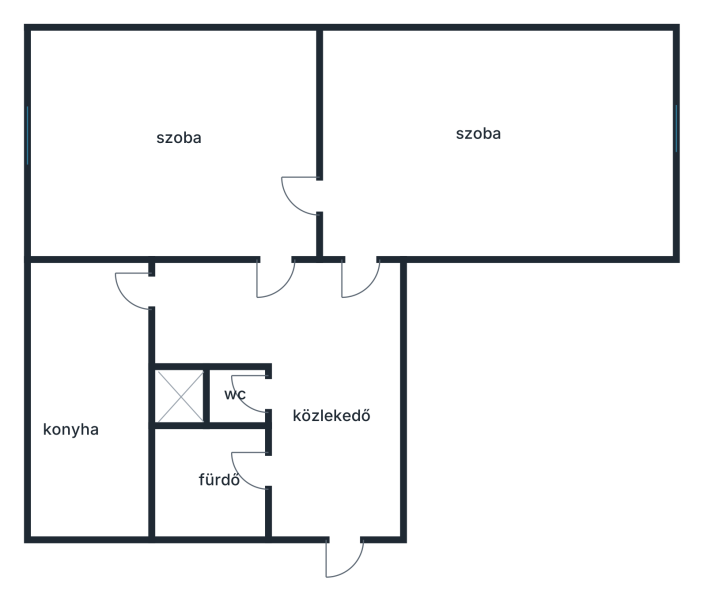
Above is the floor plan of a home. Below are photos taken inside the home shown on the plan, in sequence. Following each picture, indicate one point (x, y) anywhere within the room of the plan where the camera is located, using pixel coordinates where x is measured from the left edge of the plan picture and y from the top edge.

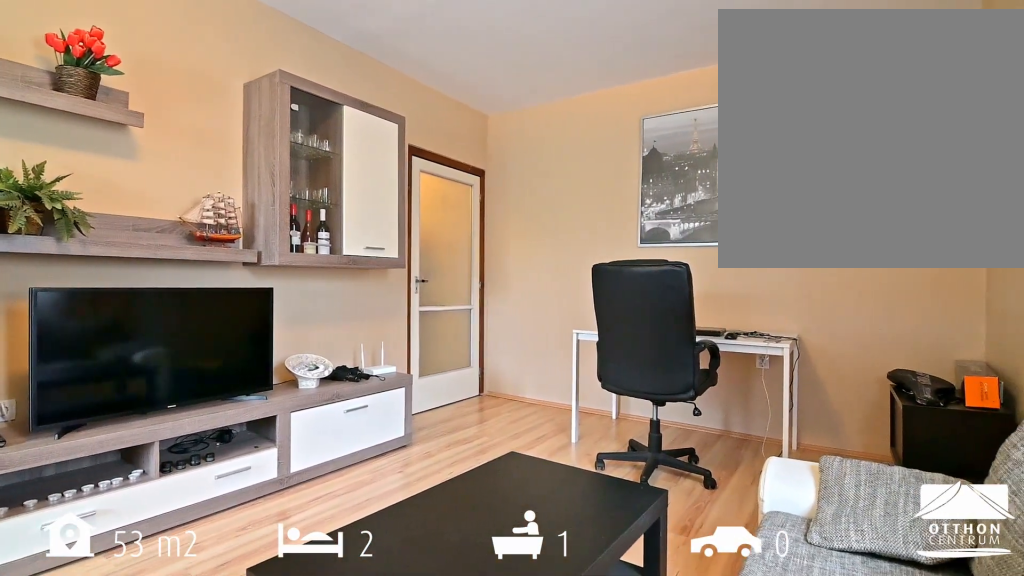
(494, 143)
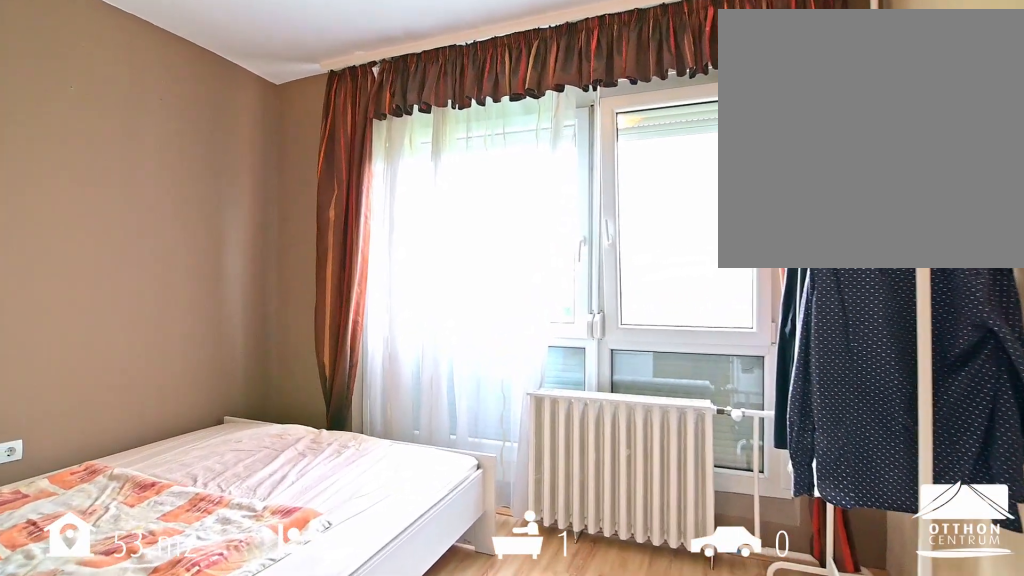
(494, 143)
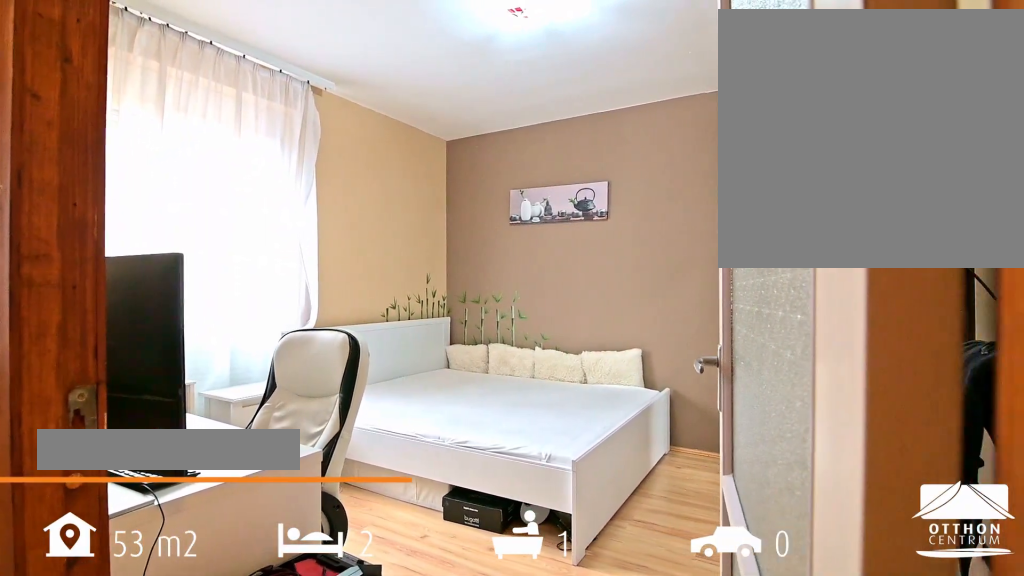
(170, 144)
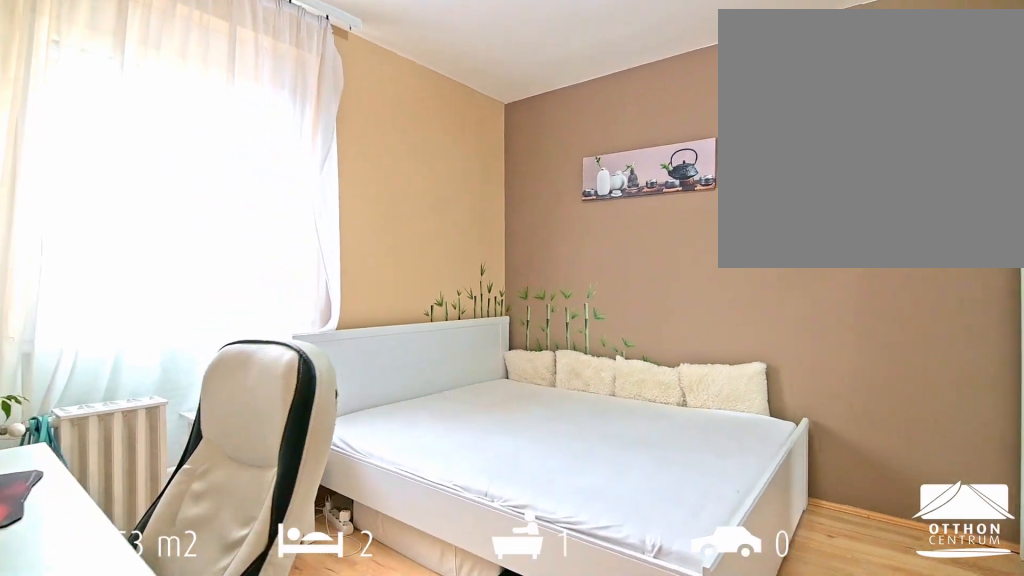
(170, 143)
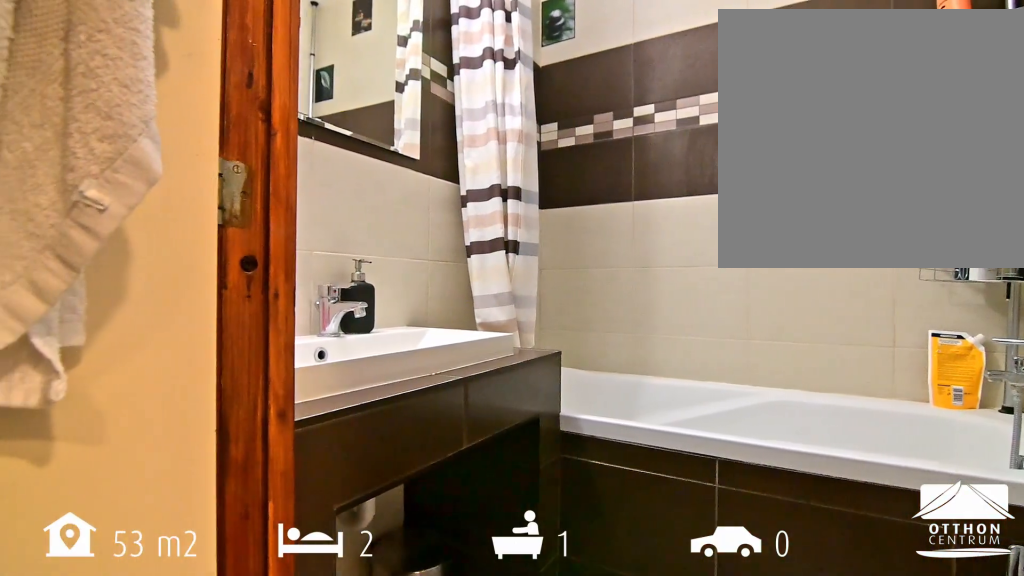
(211, 478)
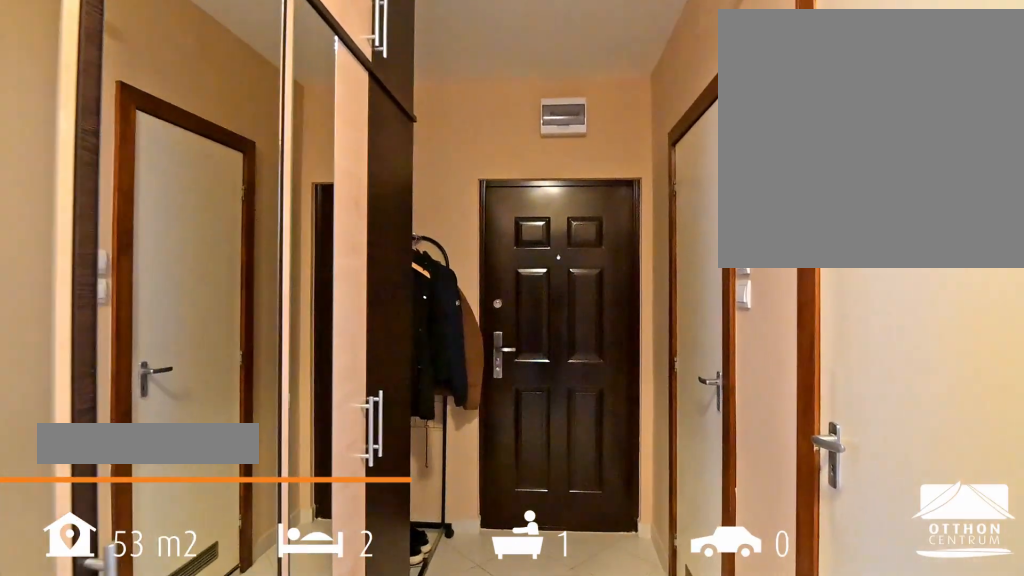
(328, 329)
